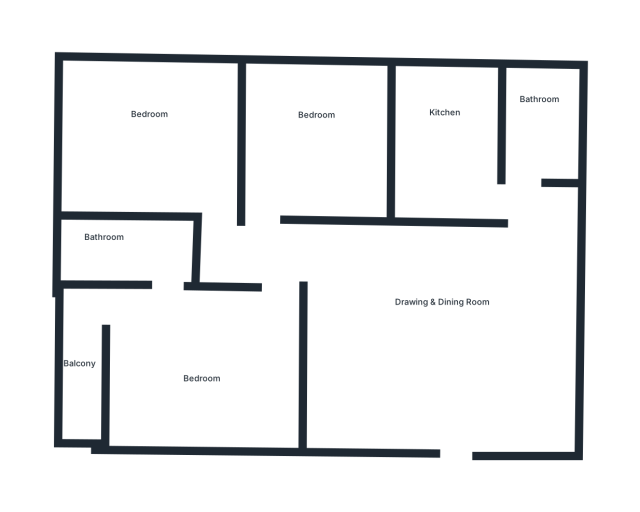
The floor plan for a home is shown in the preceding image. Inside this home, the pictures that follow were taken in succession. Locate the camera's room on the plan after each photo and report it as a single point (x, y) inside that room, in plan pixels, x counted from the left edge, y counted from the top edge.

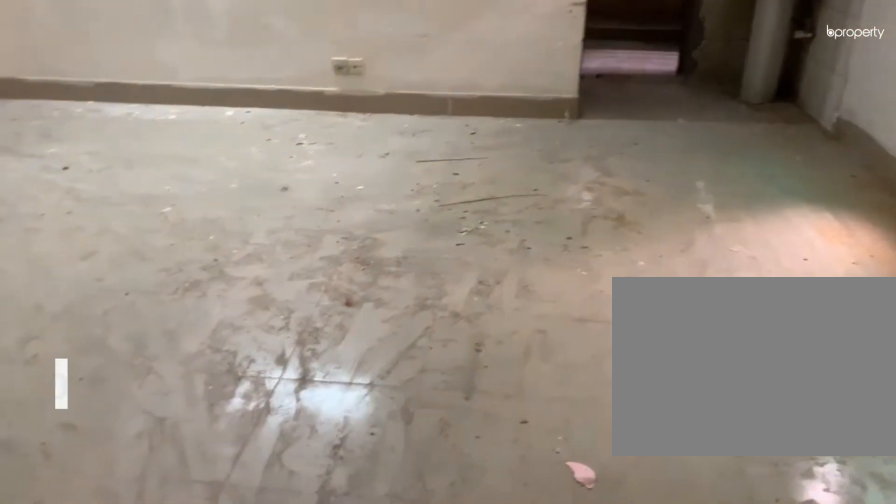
(432, 337)
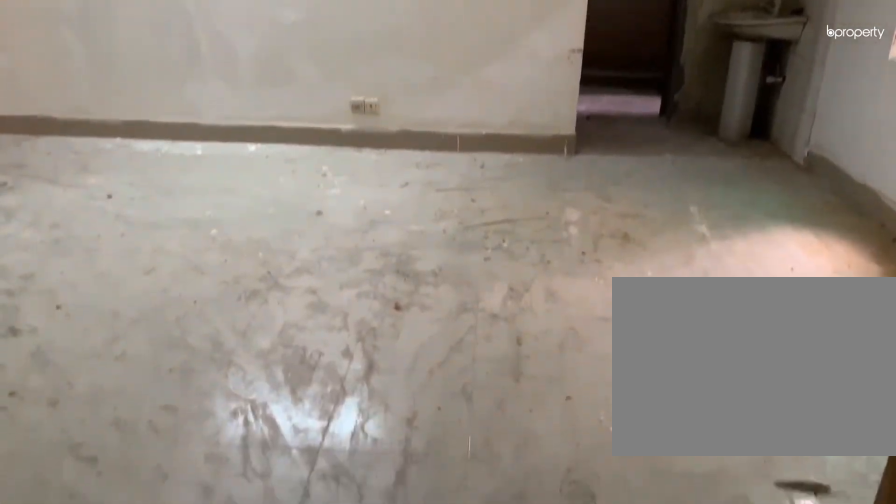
(432, 337)
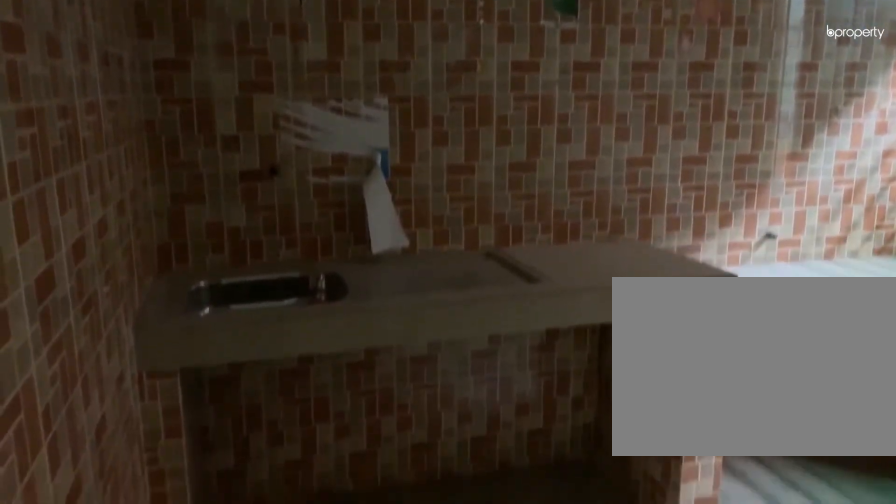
(447, 152)
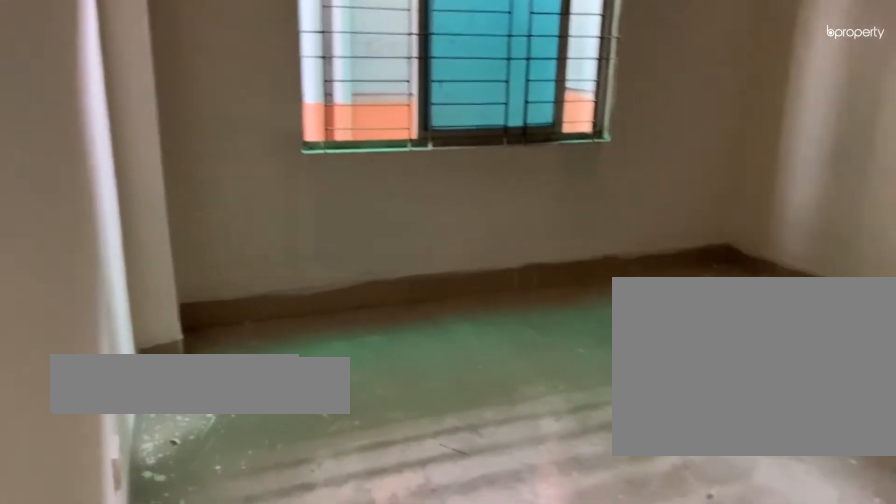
(319, 142)
